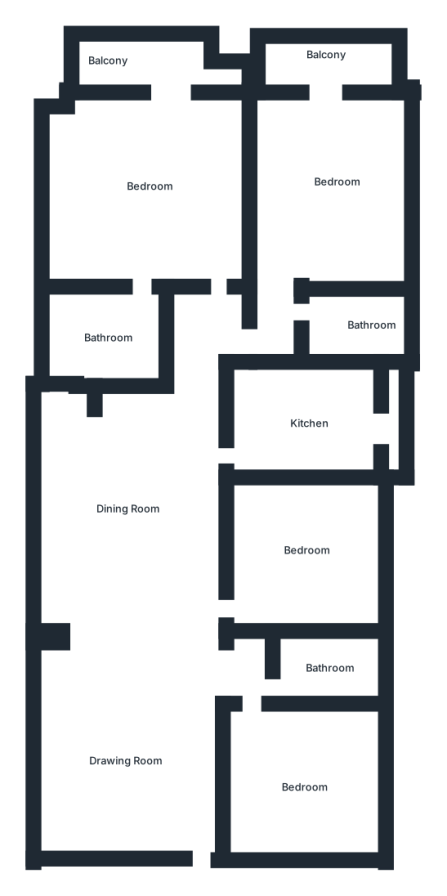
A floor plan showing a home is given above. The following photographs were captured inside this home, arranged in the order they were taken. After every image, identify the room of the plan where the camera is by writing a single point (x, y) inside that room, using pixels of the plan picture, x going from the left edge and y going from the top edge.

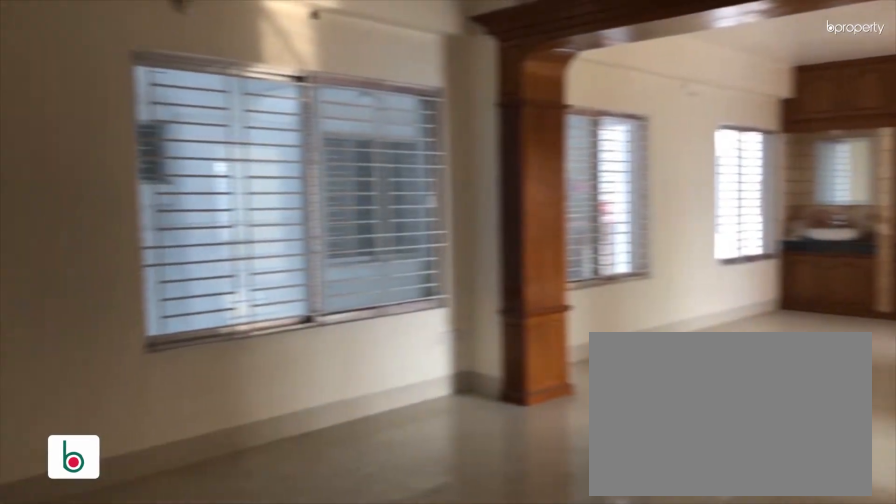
(165, 767)
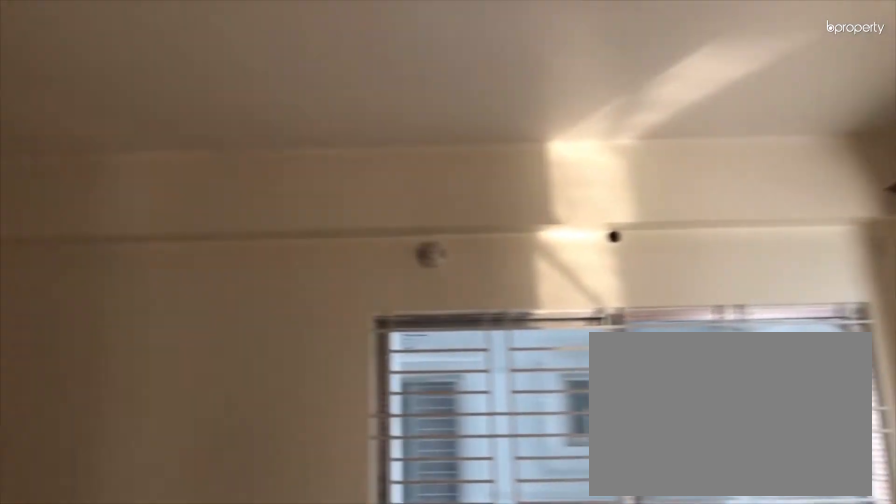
(130, 741)
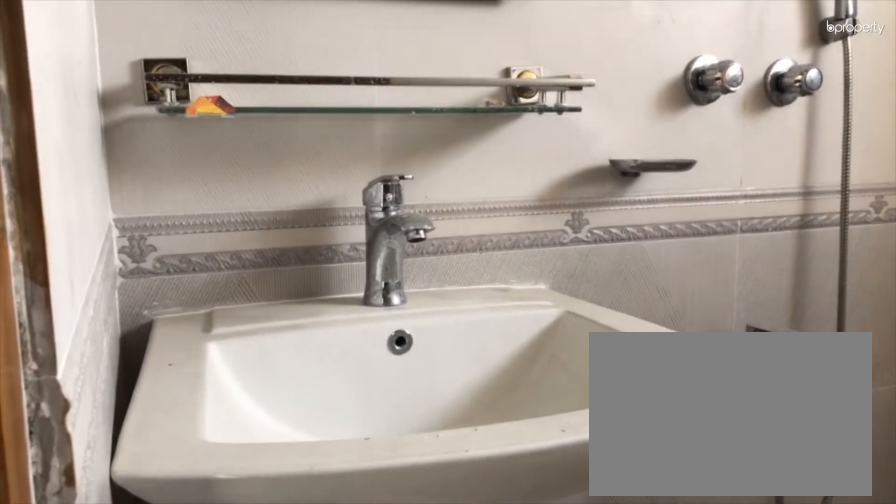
(324, 663)
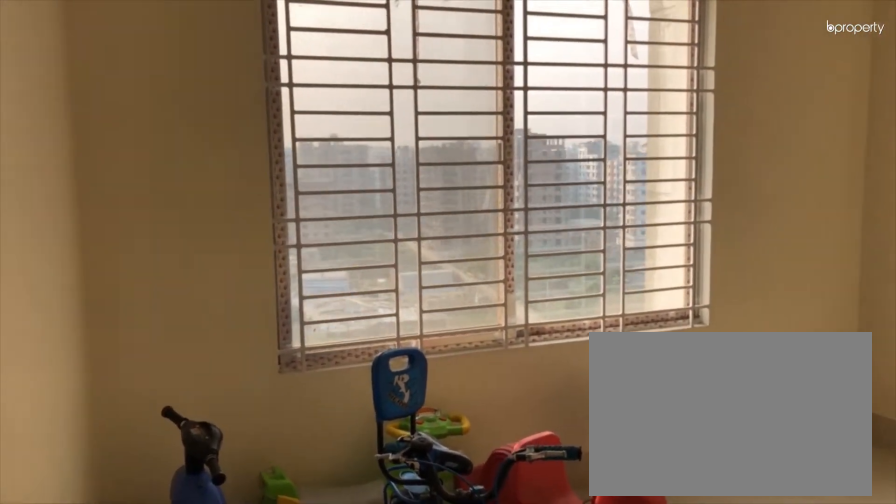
(307, 782)
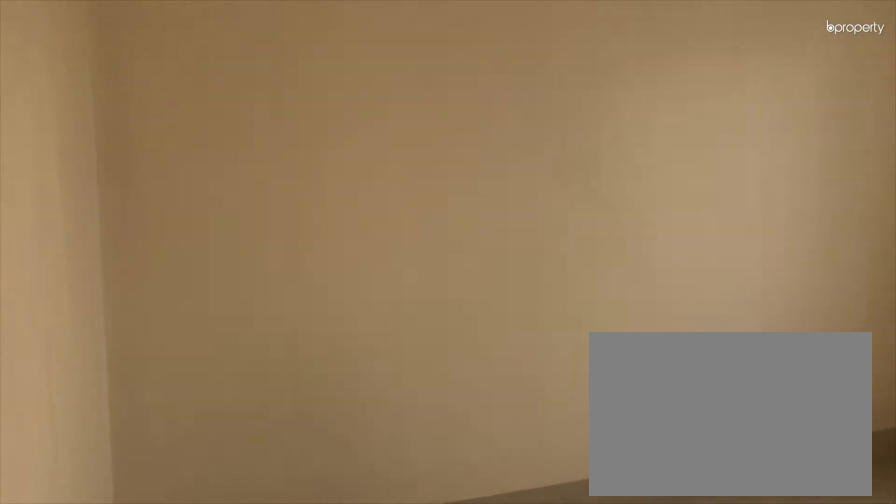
(305, 550)
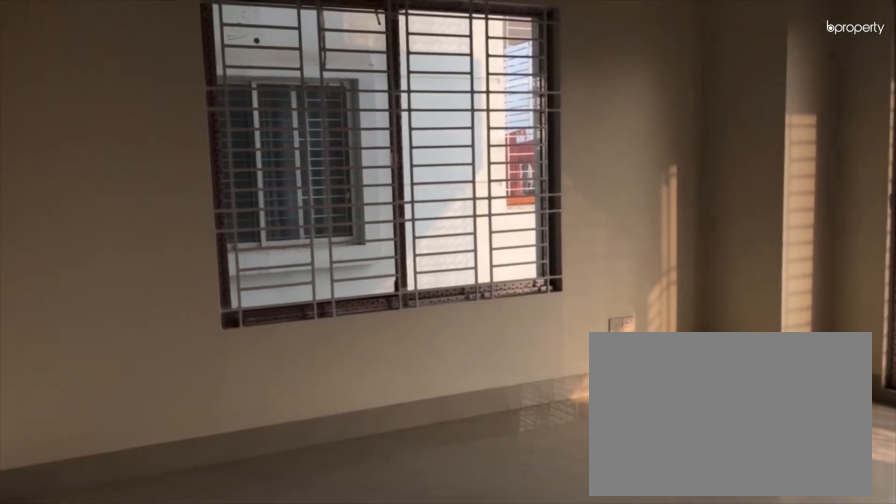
(192, 230)
